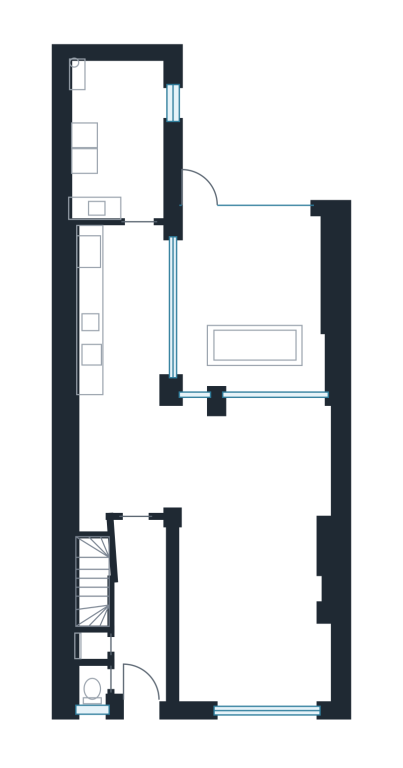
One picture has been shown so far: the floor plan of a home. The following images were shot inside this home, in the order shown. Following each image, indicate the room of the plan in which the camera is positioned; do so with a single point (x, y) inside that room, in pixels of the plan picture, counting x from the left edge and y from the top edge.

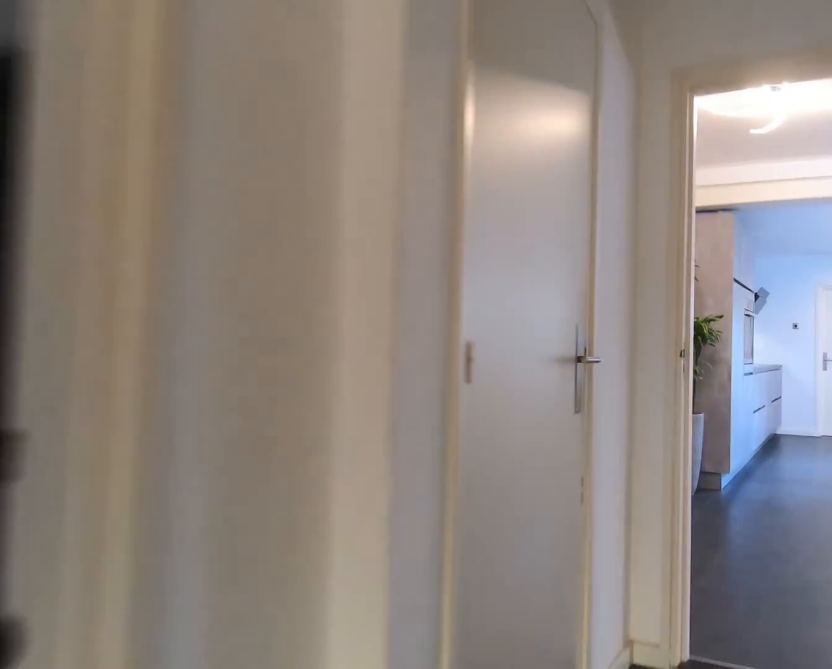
(140, 608)
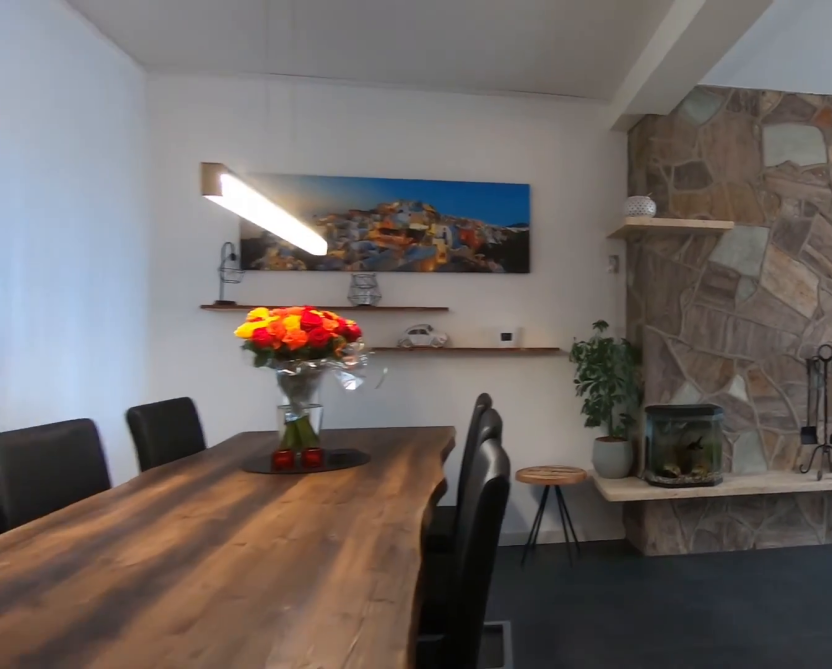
(204, 457)
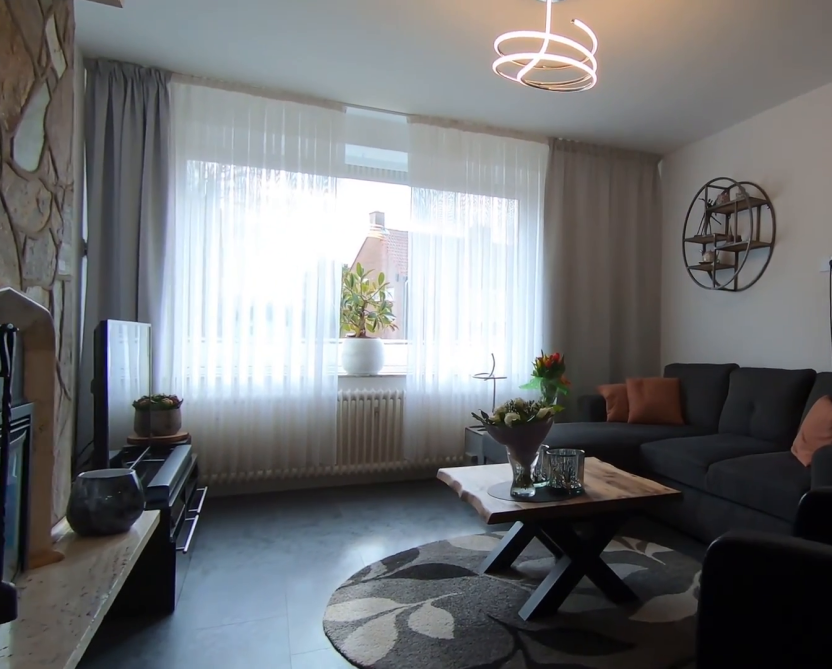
(251, 613)
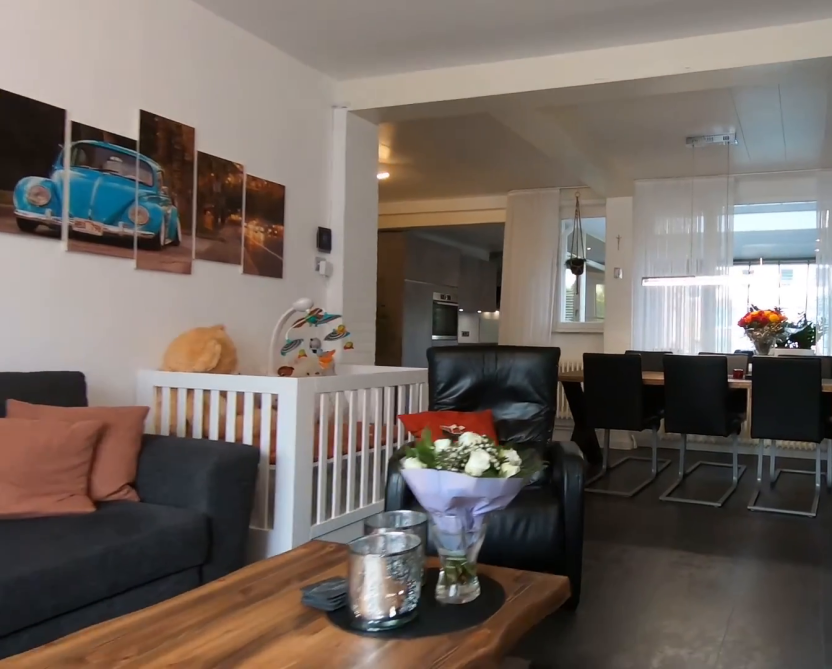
(251, 613)
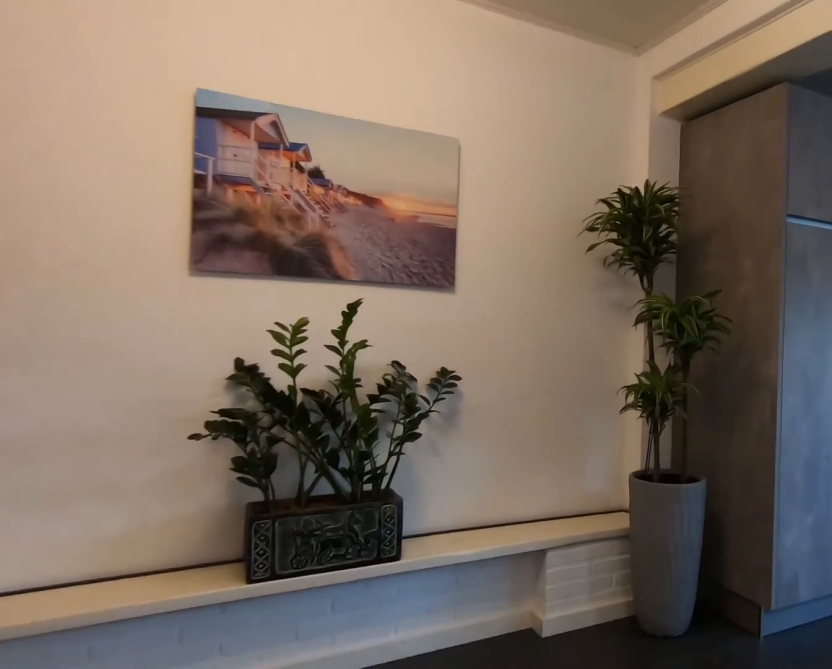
(204, 457)
